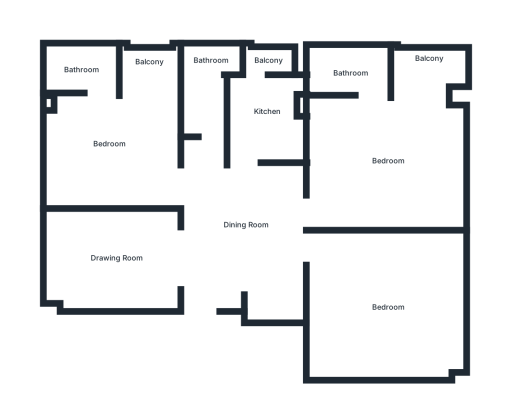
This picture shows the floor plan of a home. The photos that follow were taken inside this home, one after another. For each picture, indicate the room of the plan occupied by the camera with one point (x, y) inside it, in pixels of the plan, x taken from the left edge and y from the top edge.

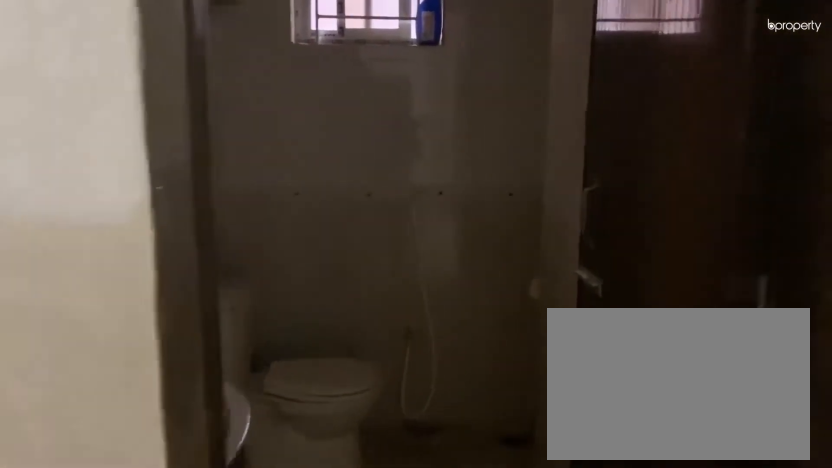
(207, 135)
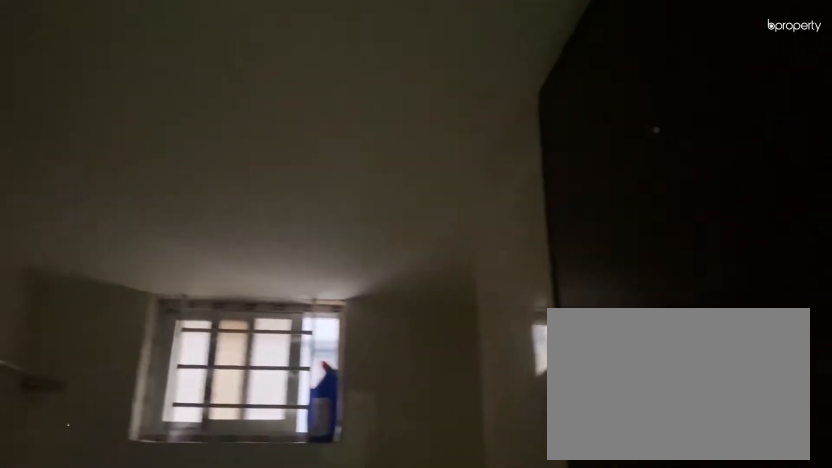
(210, 89)
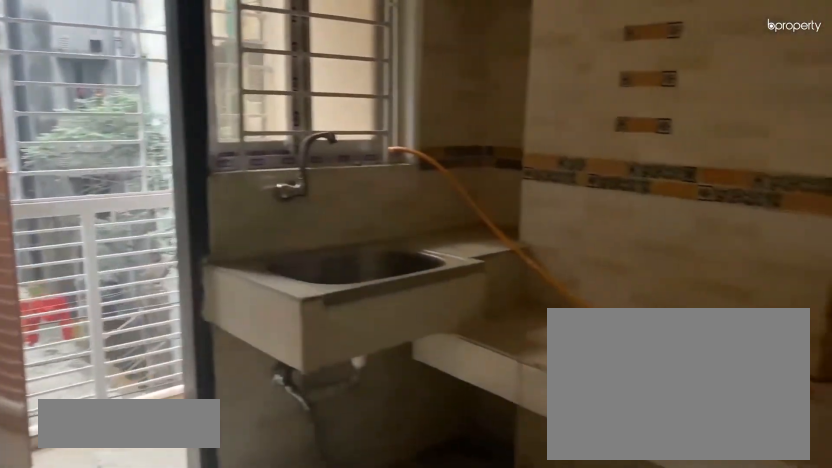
(261, 114)
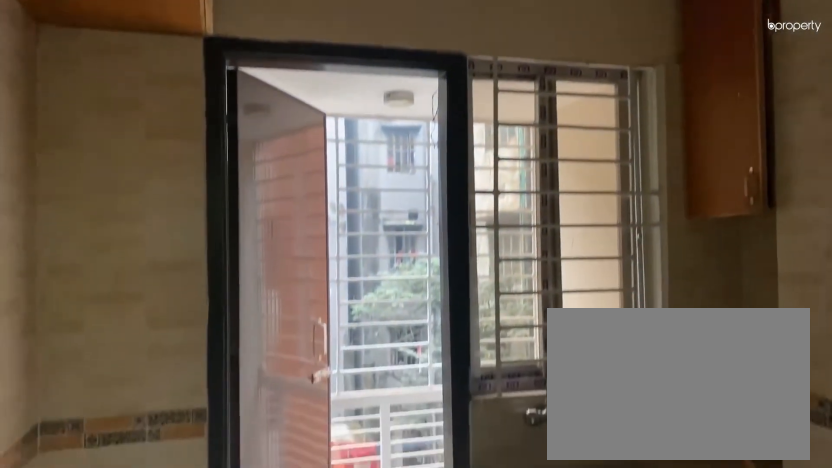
(261, 114)
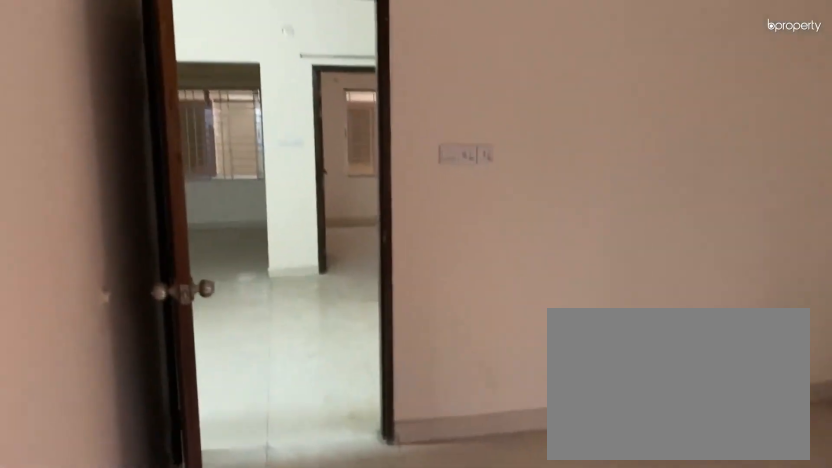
(381, 134)
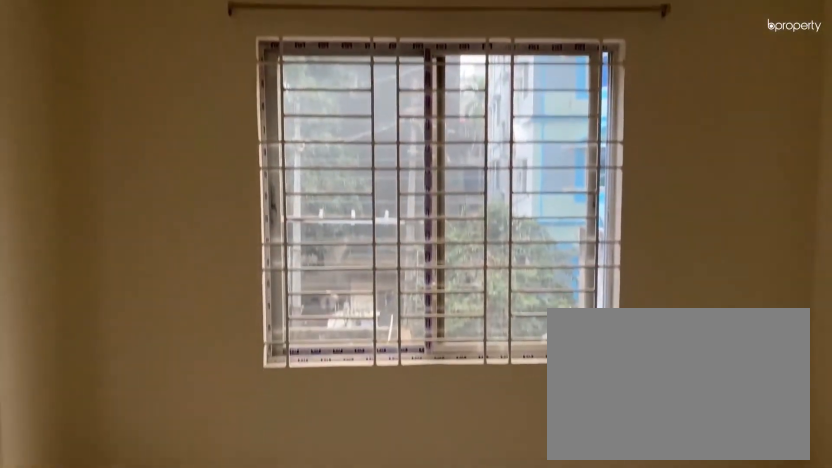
(381, 134)
